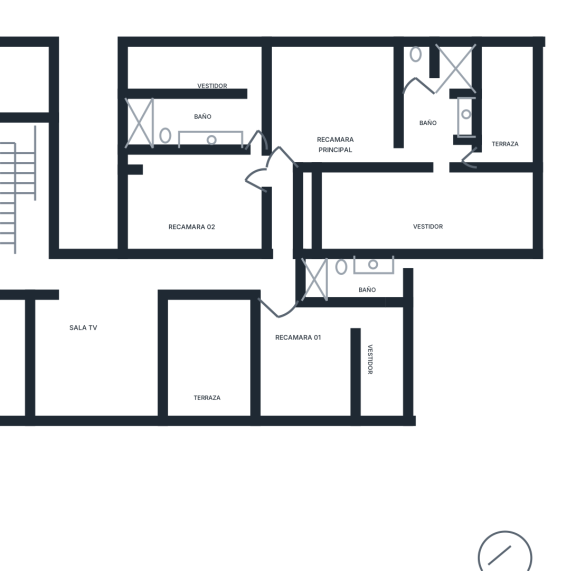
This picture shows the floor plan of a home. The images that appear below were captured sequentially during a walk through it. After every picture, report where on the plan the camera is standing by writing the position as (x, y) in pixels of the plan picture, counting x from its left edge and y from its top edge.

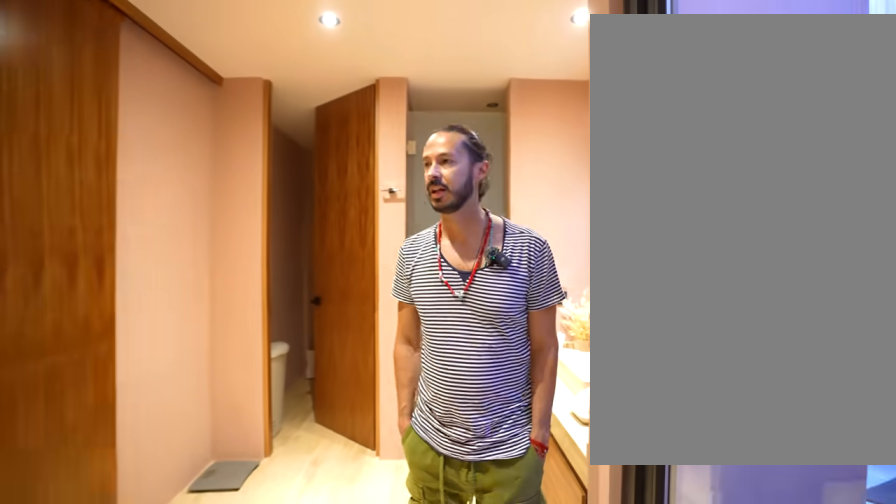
(437, 183)
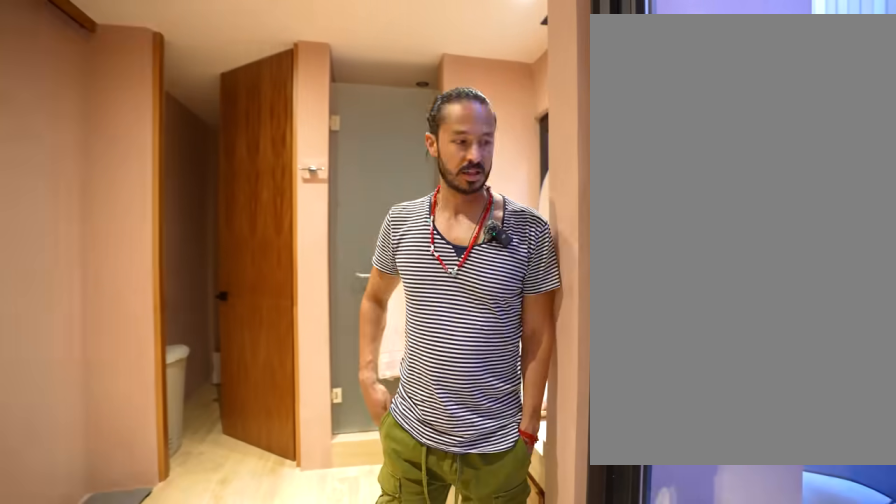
(436, 182)
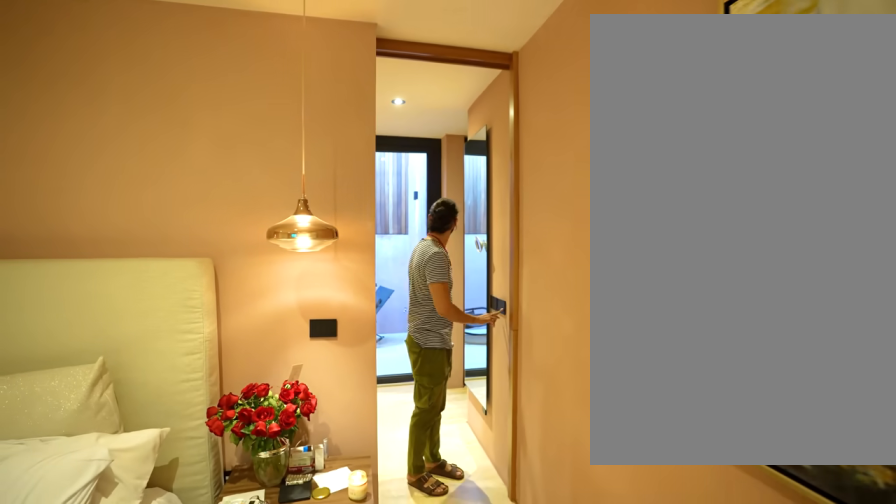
(423, 153)
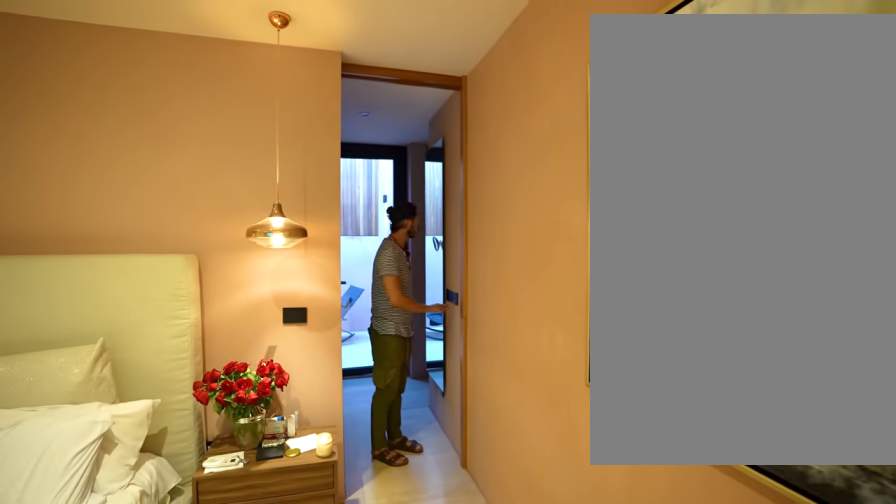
(419, 151)
